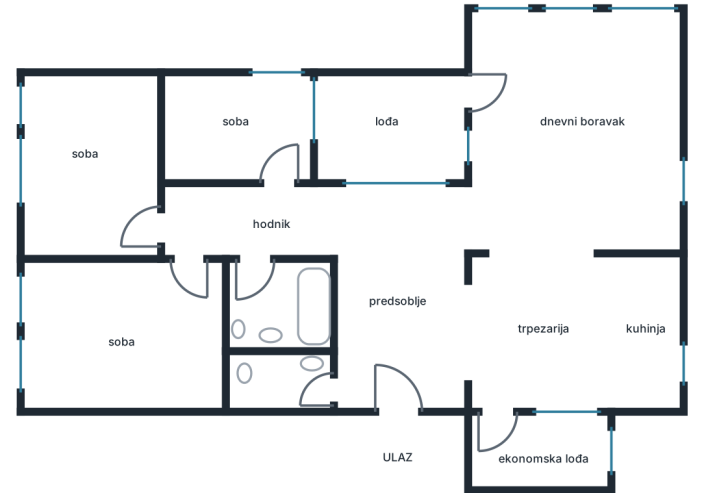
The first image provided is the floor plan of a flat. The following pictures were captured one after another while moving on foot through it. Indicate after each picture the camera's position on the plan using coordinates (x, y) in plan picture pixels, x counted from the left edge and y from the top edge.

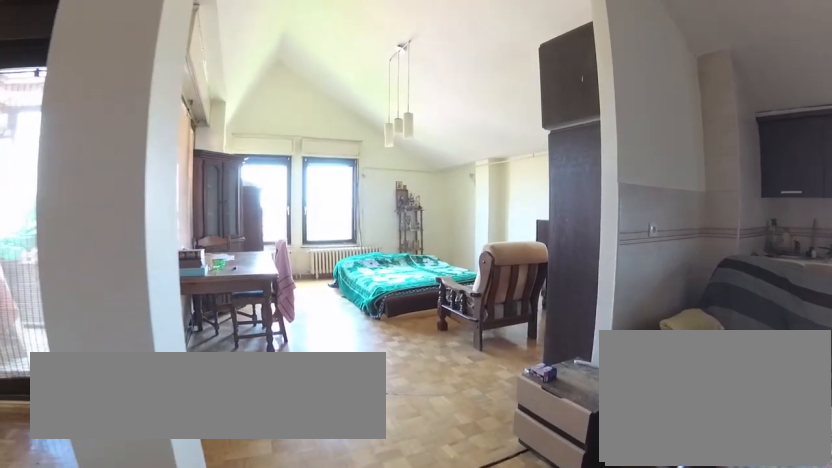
(480, 337)
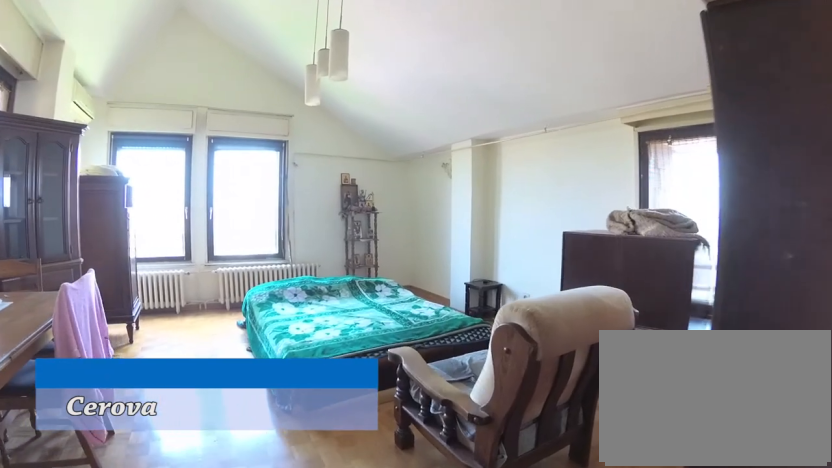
(551, 272)
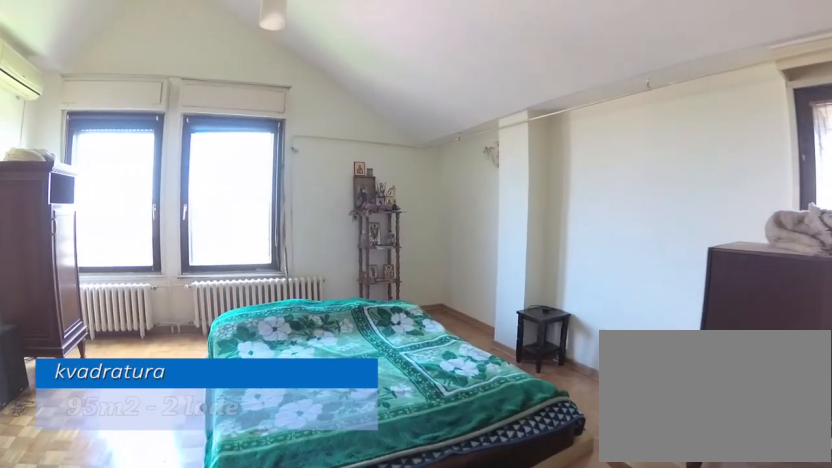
(571, 217)
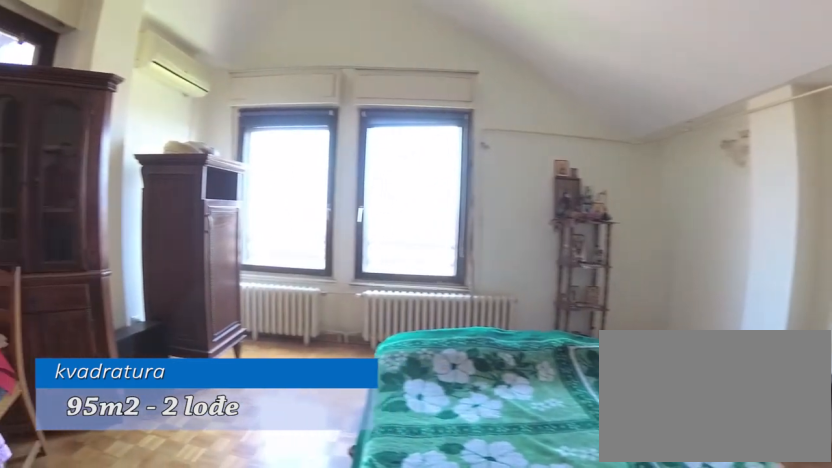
(574, 194)
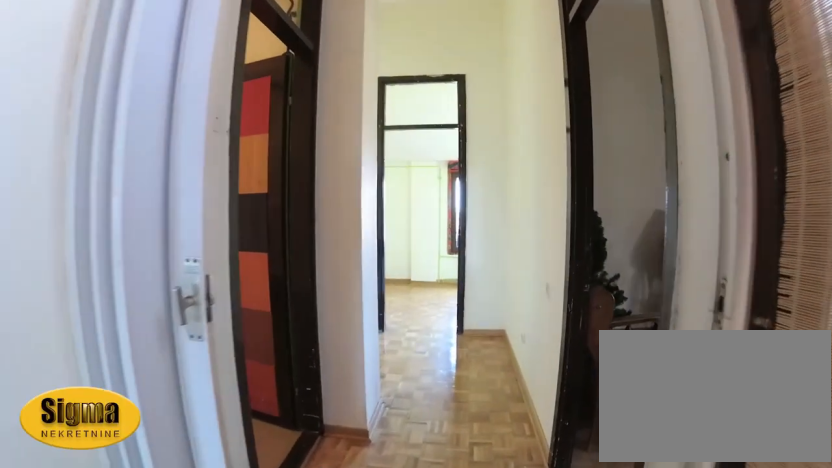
(376, 213)
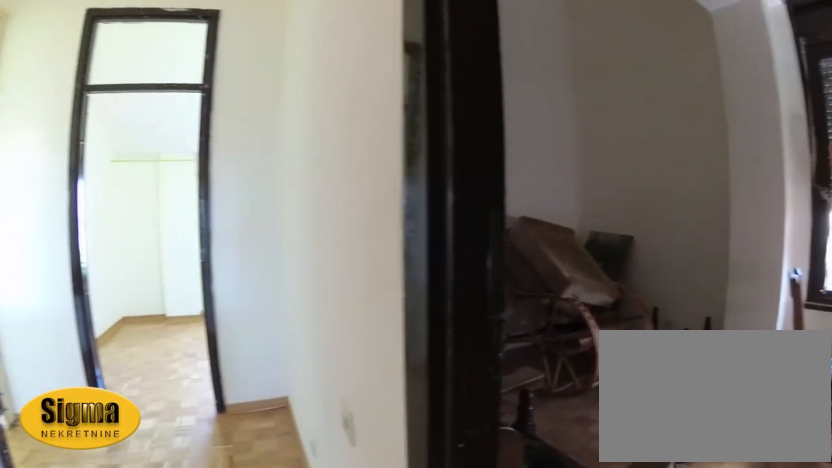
(318, 211)
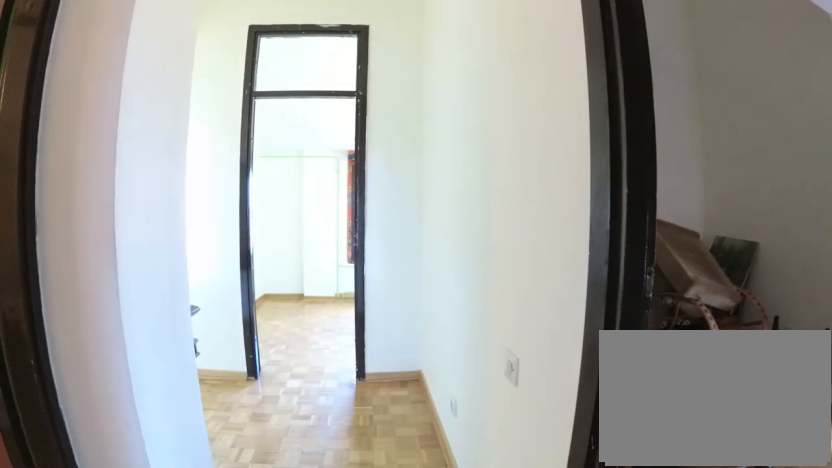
(339, 215)
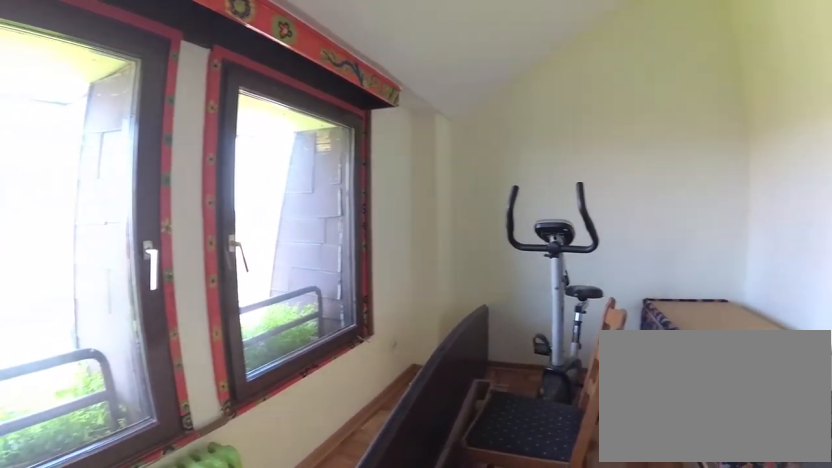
(59, 212)
